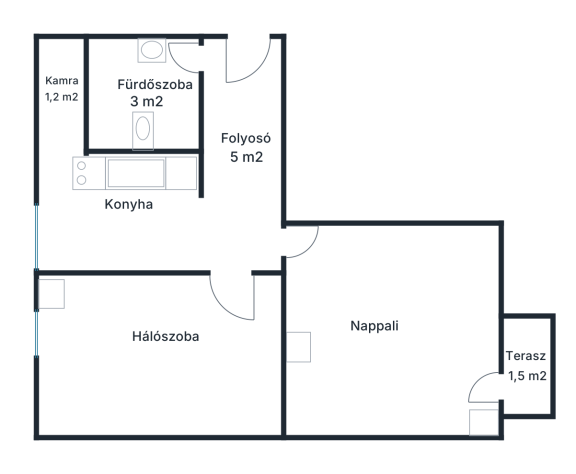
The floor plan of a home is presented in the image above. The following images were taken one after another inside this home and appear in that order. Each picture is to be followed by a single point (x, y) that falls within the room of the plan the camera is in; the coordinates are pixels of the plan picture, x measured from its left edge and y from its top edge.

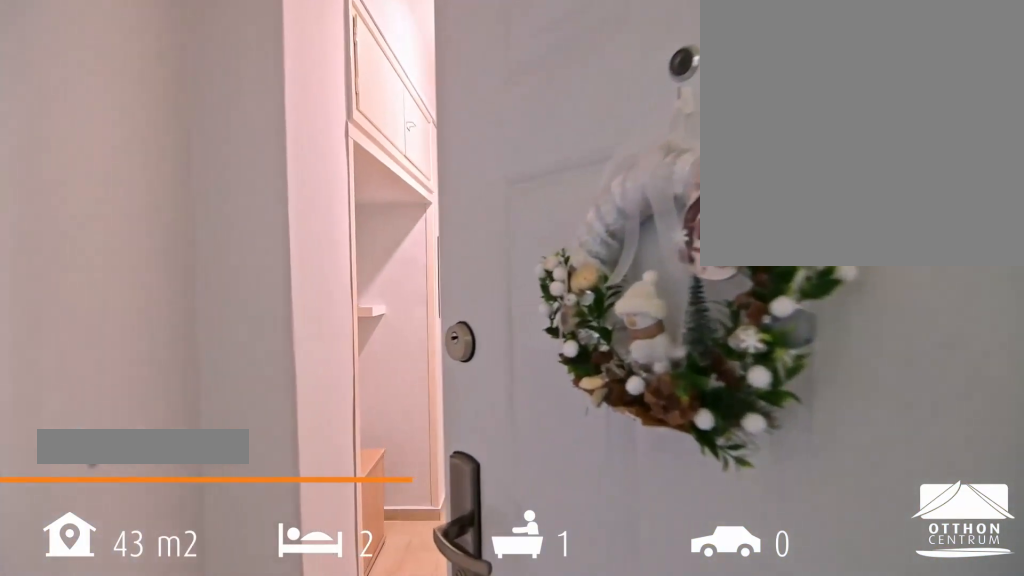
(244, 148)
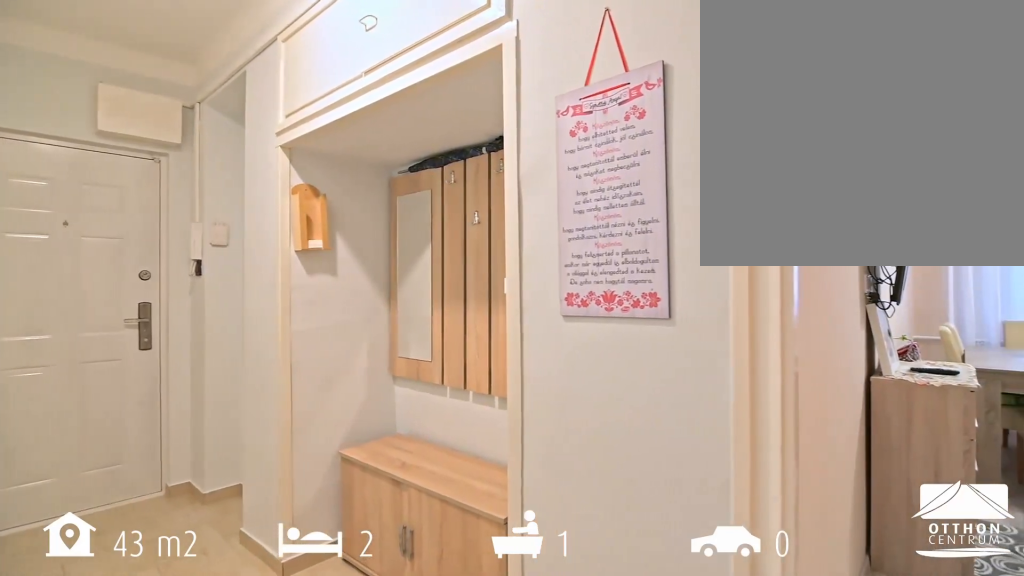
(242, 148)
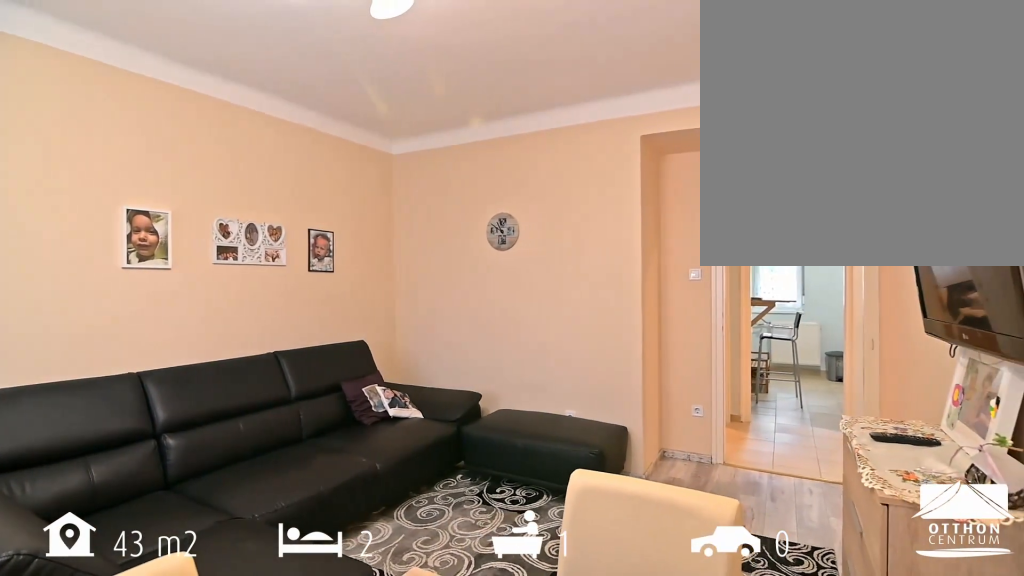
(391, 336)
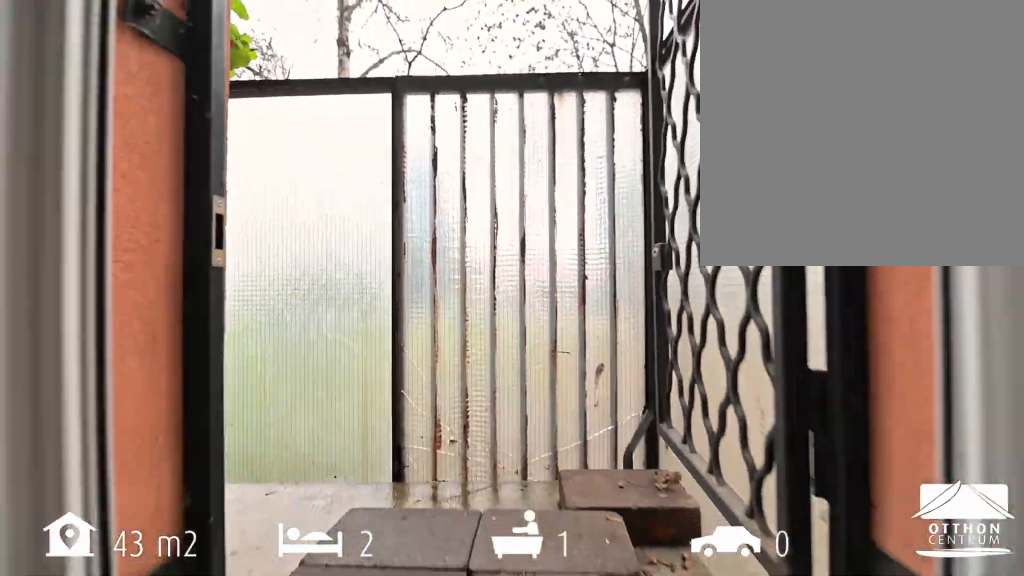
(527, 365)
